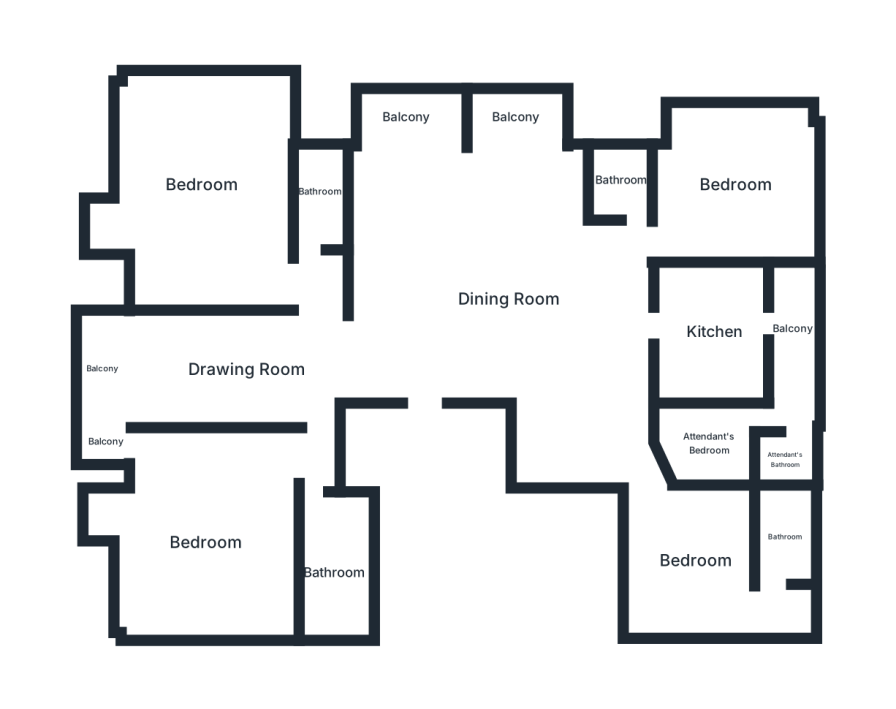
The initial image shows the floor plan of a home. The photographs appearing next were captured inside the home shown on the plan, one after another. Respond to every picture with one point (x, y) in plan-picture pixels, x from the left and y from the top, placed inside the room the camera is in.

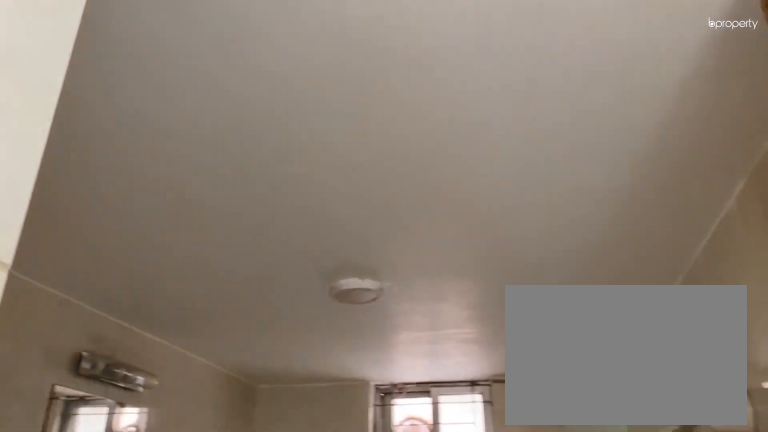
(333, 573)
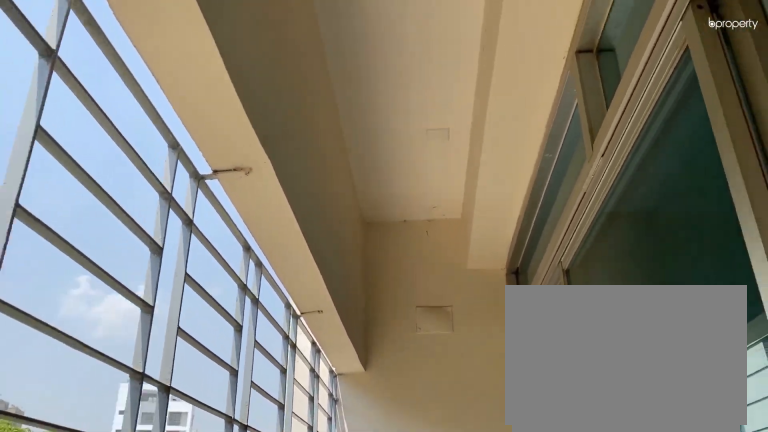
(106, 441)
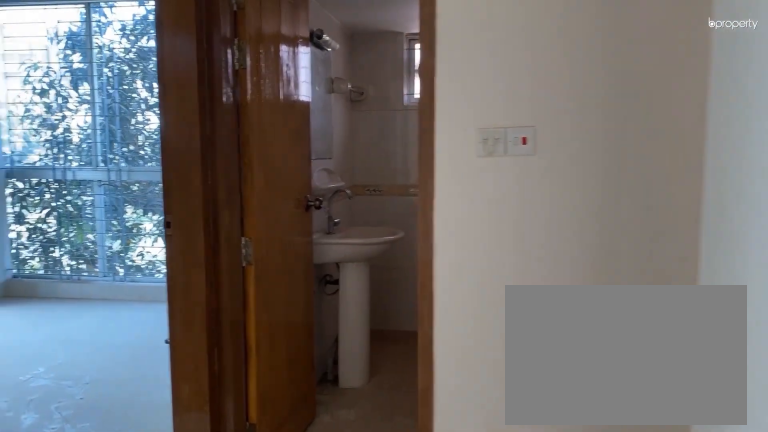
(292, 322)
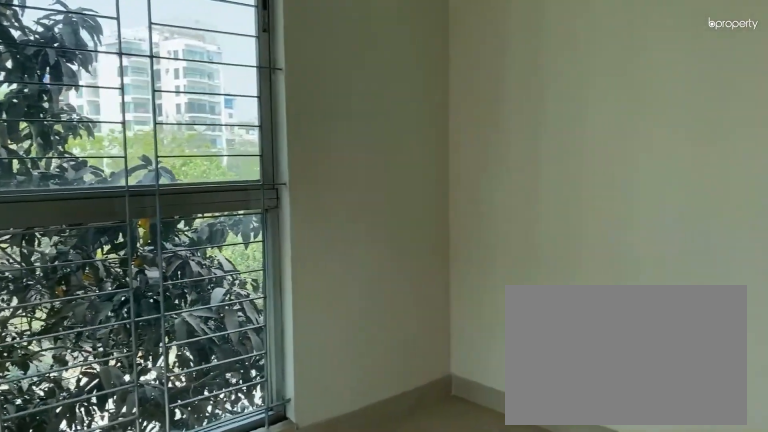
(200, 181)
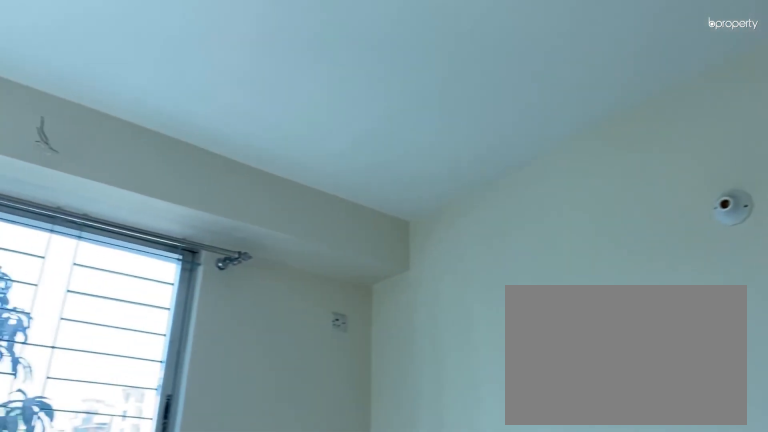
(200, 181)
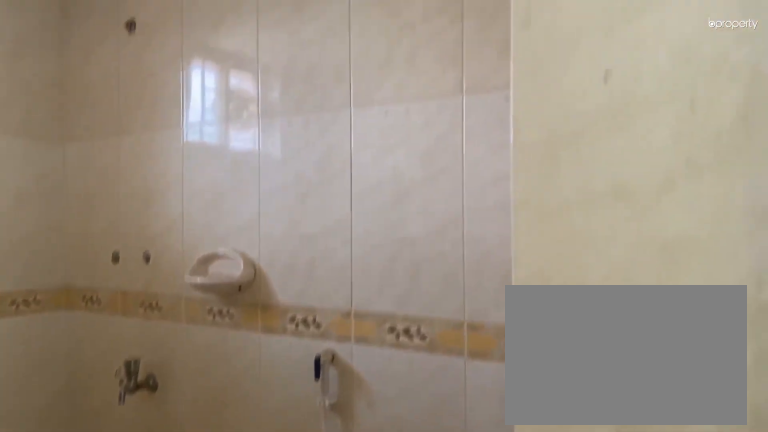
(322, 192)
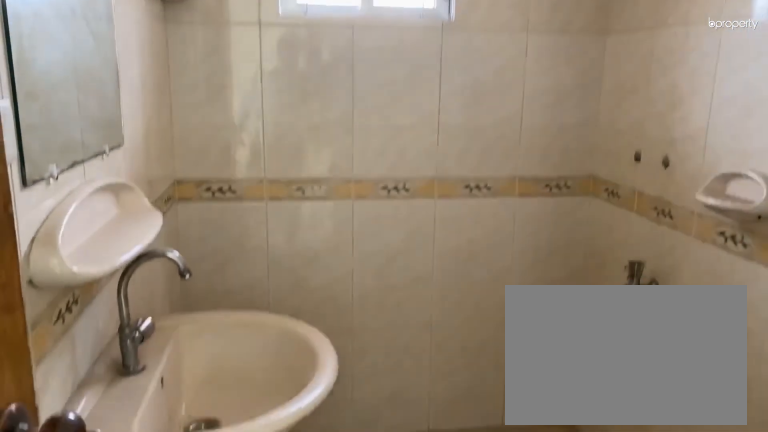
(322, 192)
